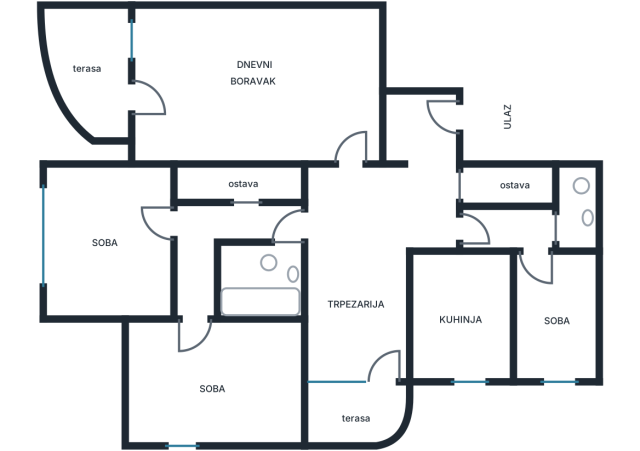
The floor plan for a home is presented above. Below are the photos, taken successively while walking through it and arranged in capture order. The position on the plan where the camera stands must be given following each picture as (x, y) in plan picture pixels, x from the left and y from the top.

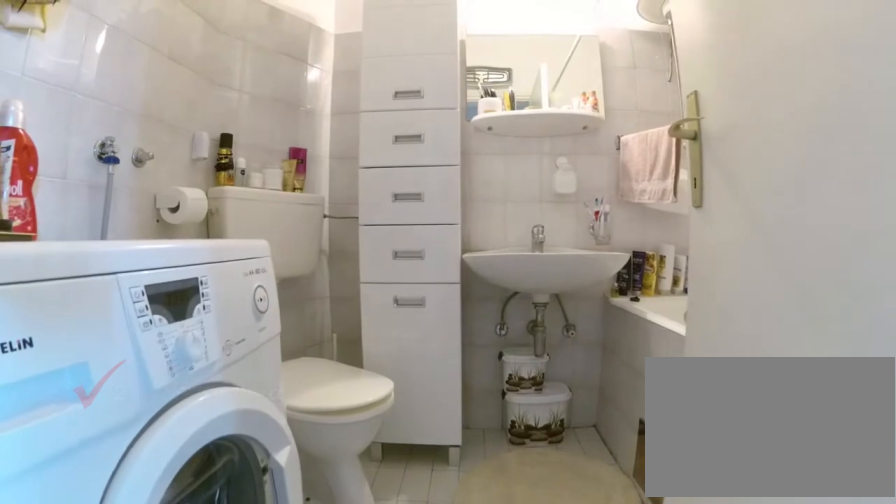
(201, 281)
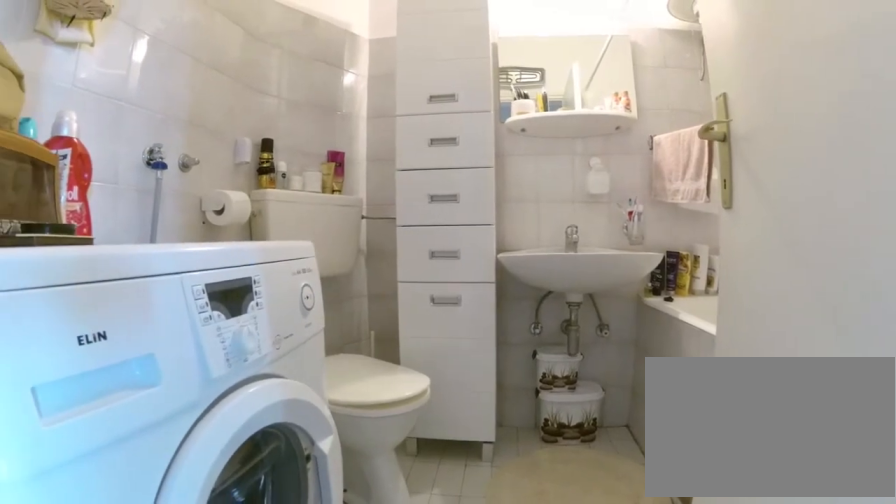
(200, 281)
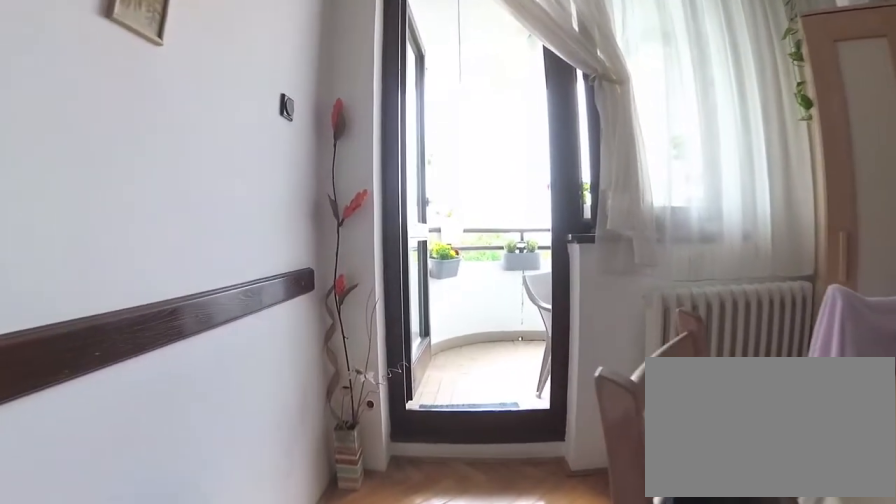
(371, 297)
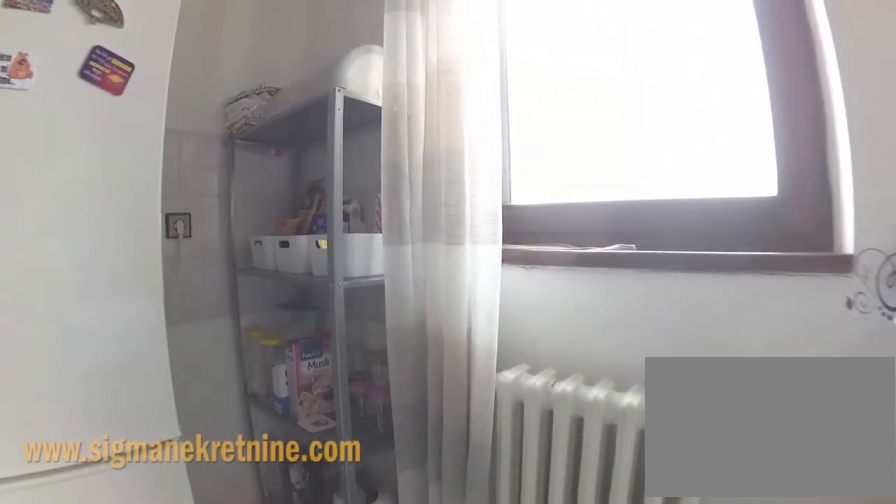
(464, 339)
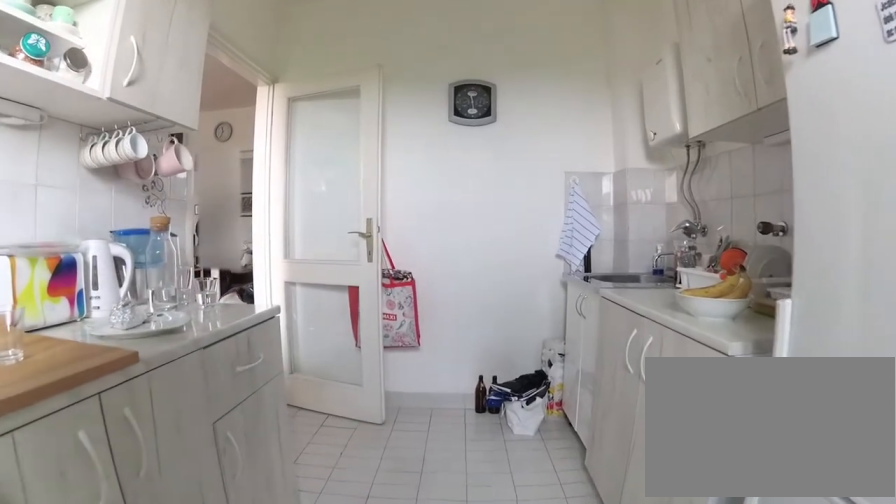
(467, 374)
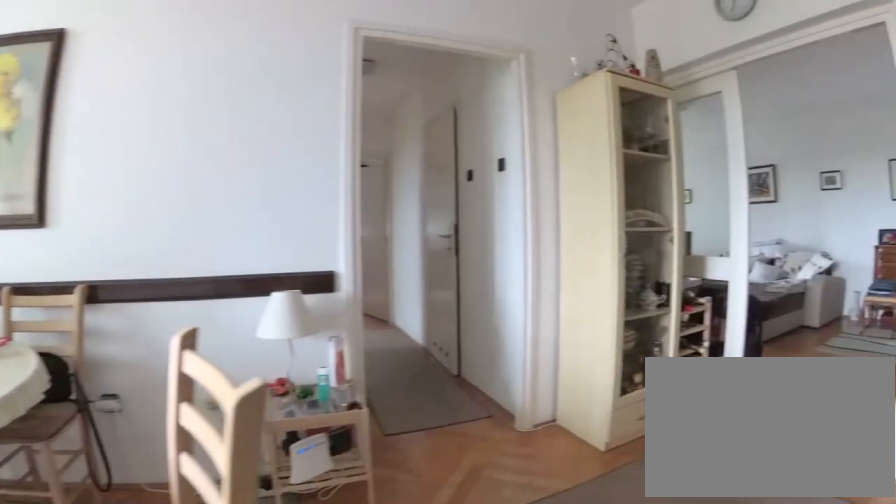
(391, 286)
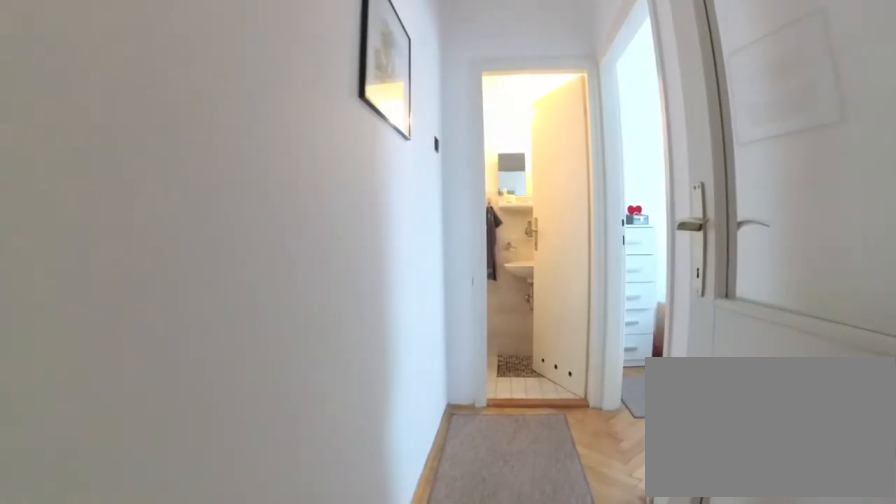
(434, 230)
